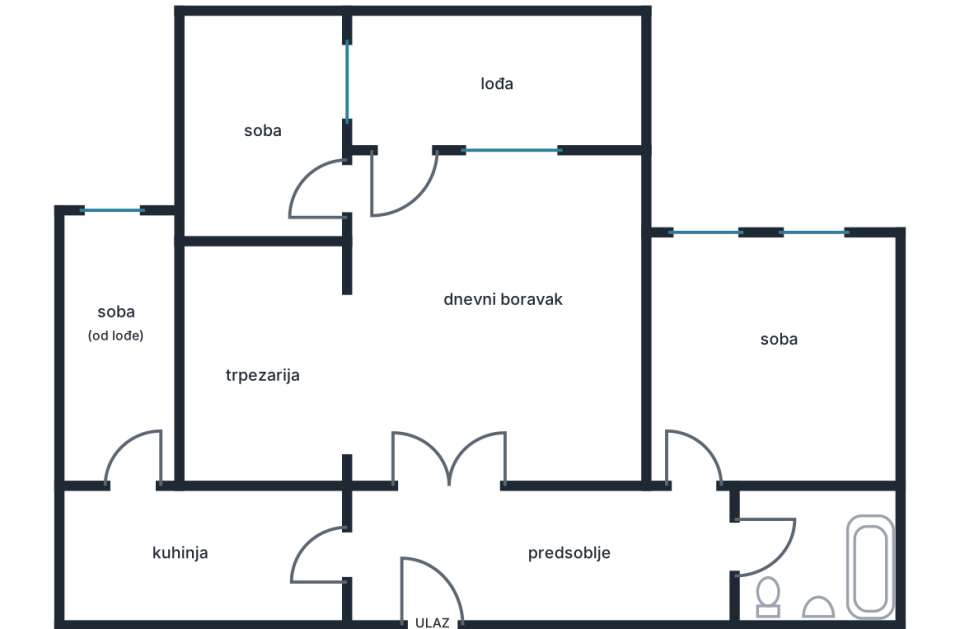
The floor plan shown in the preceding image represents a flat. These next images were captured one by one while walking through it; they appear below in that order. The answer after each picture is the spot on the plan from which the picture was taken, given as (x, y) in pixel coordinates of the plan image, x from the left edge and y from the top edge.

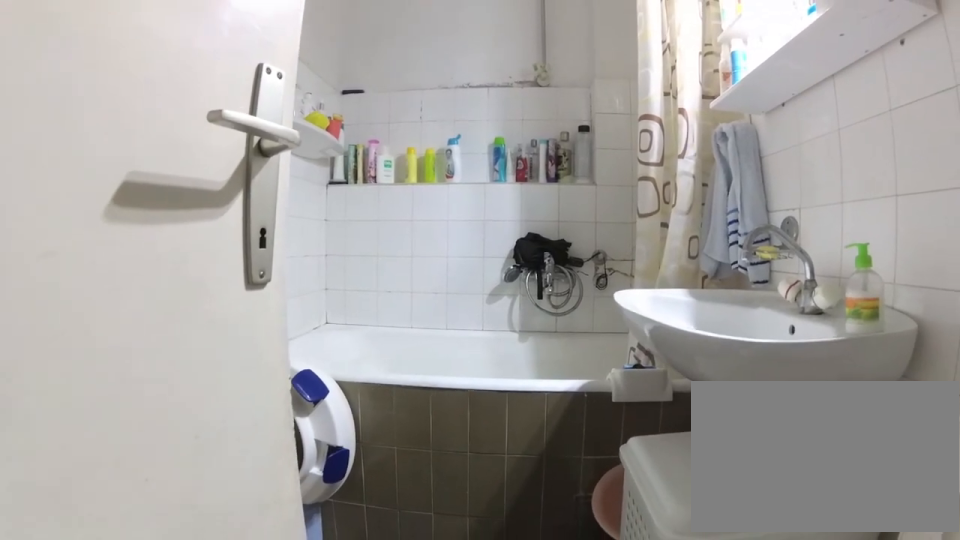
(733, 549)
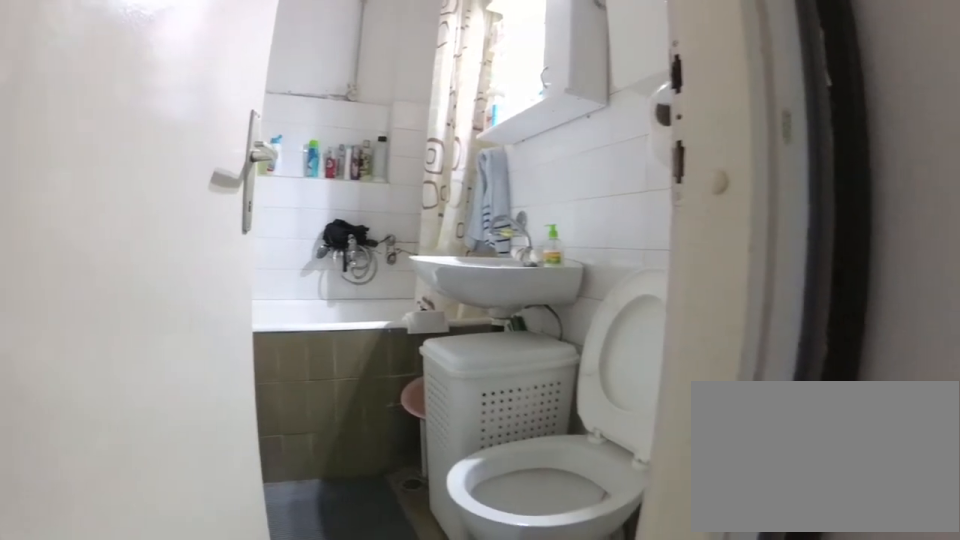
(693, 538)
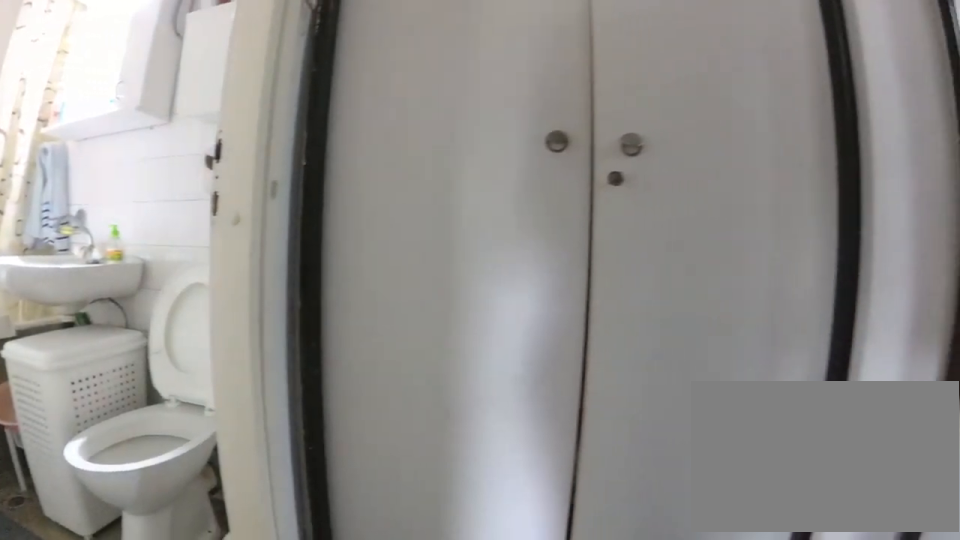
(714, 523)
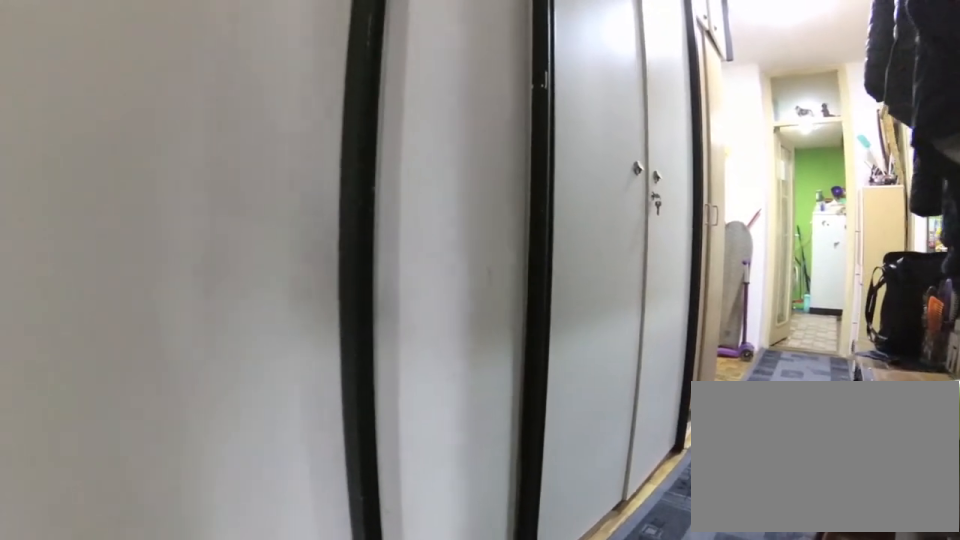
(741, 538)
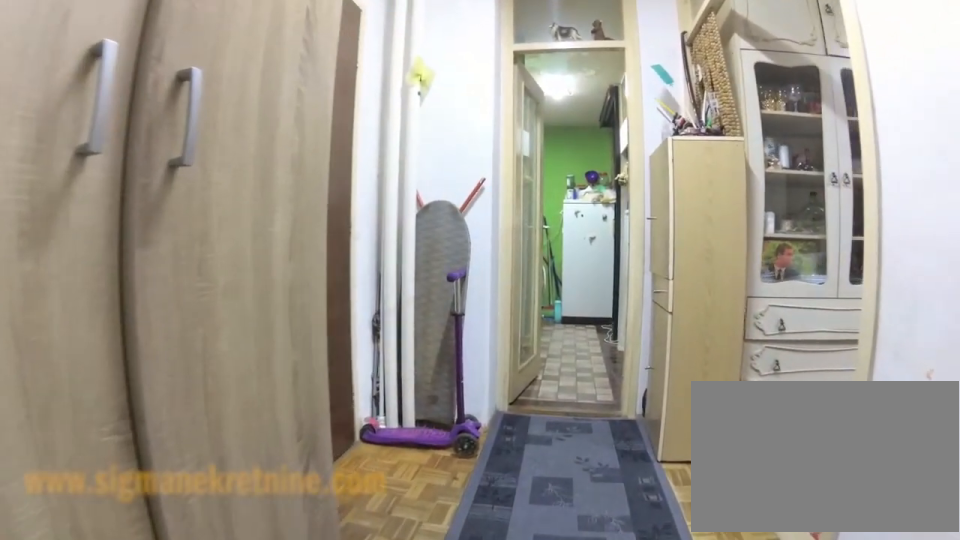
(599, 552)
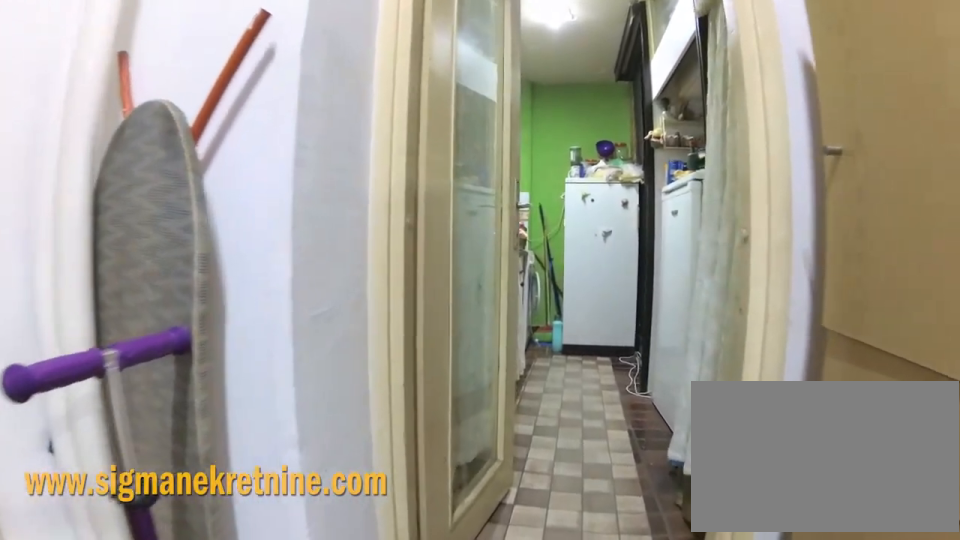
(468, 551)
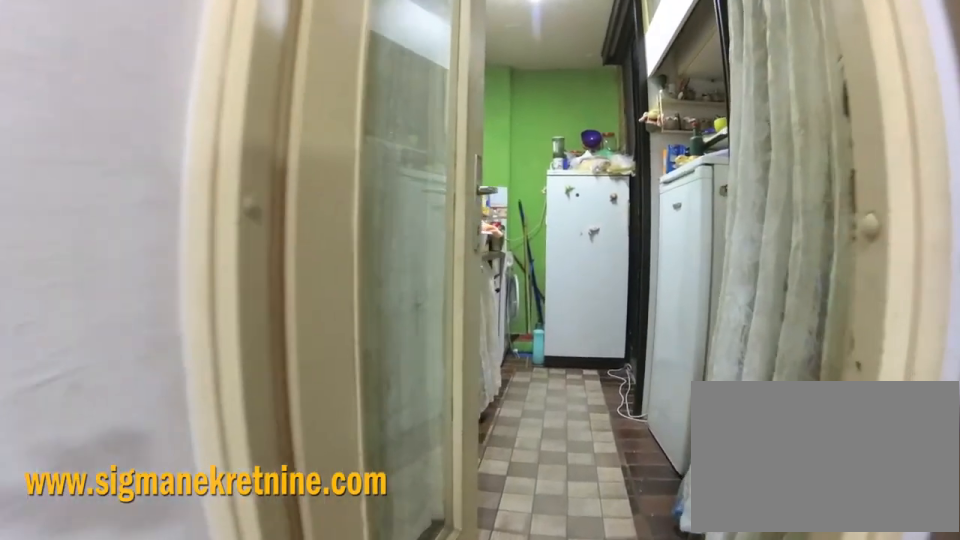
(431, 552)
